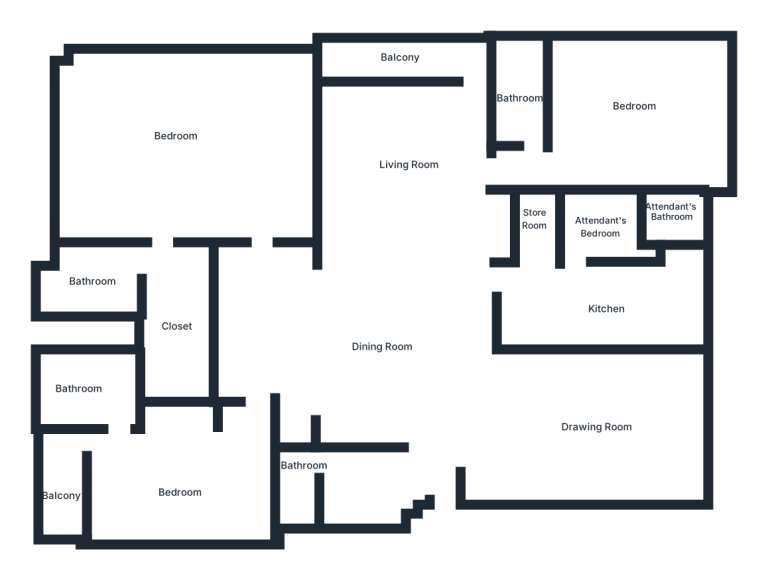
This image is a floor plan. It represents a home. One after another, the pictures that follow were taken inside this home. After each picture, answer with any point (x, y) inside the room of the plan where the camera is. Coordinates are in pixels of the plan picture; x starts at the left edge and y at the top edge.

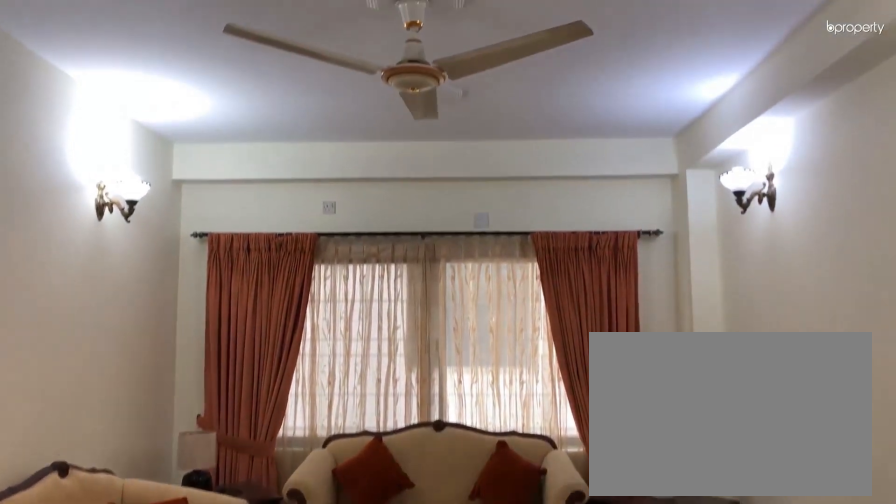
(578, 419)
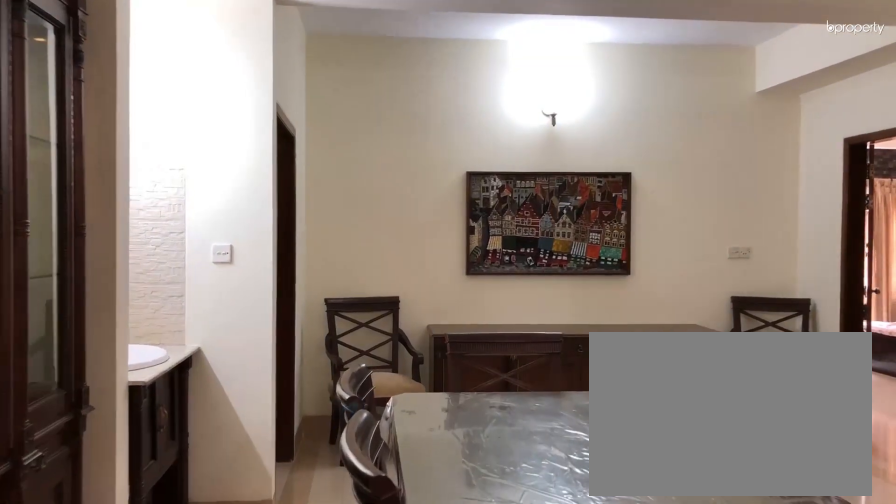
(327, 339)
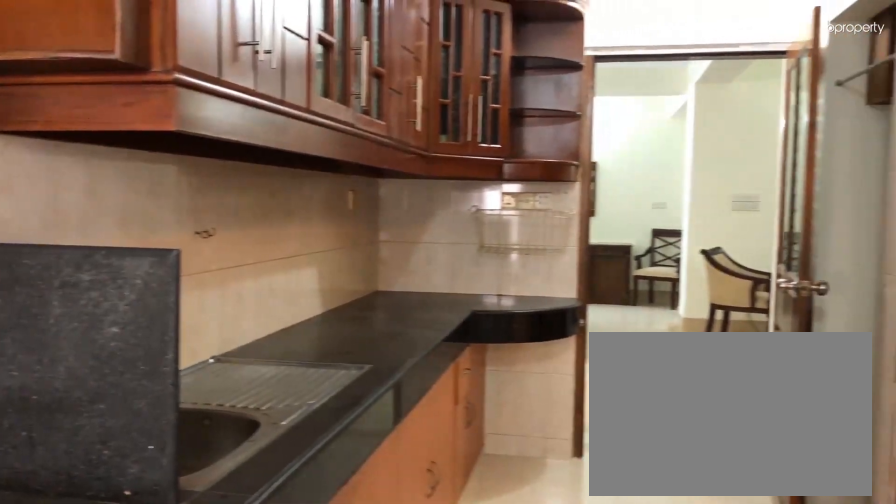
(595, 311)
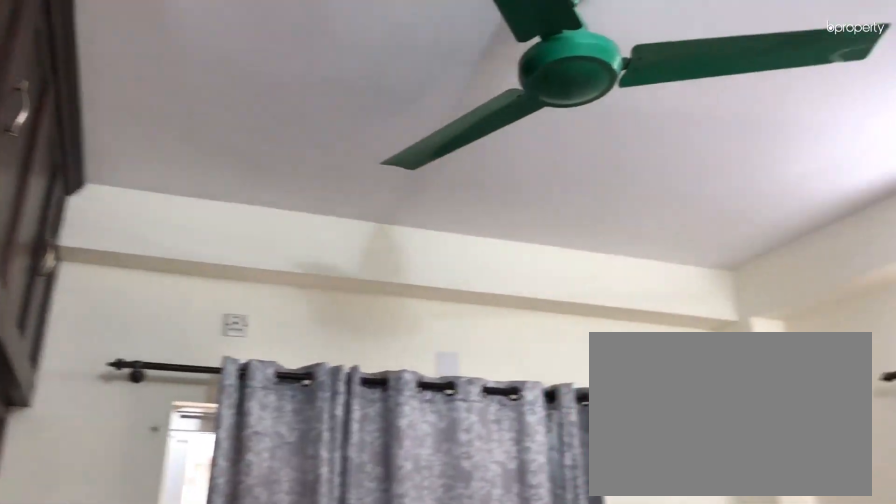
(619, 115)
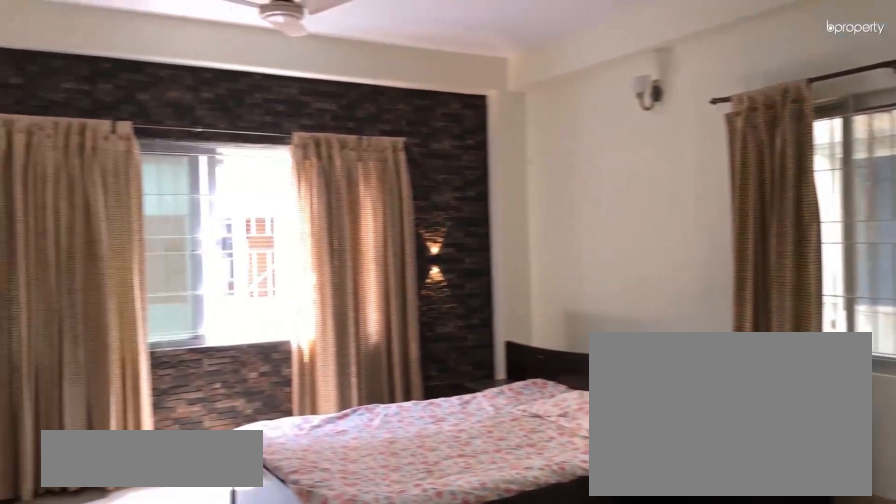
(179, 146)
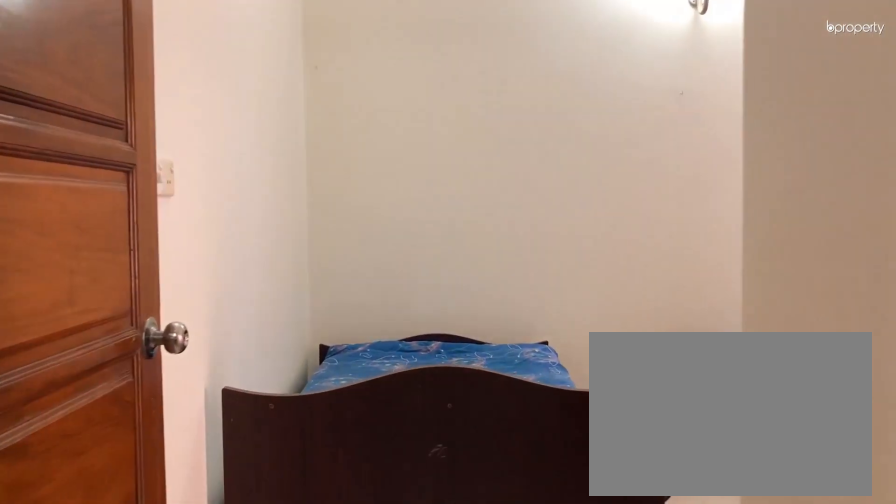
(228, 477)
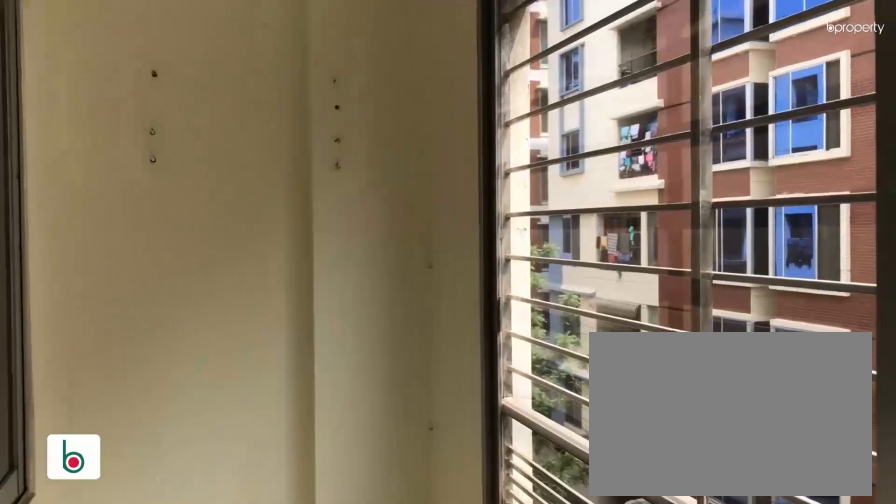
(60, 472)
